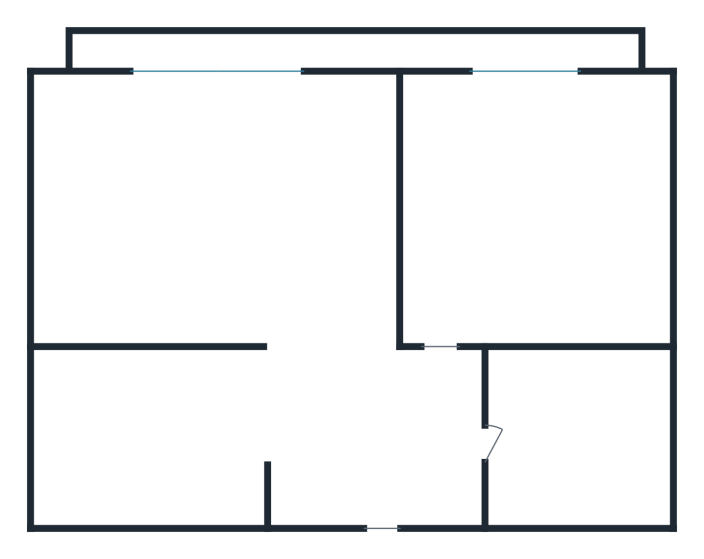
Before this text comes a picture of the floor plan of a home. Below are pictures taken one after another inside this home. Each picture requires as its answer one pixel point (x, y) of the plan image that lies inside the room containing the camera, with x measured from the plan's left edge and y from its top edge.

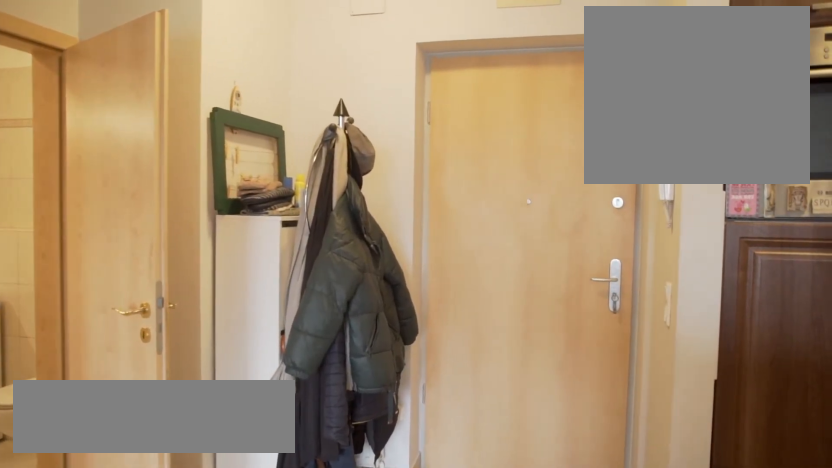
(289, 301)
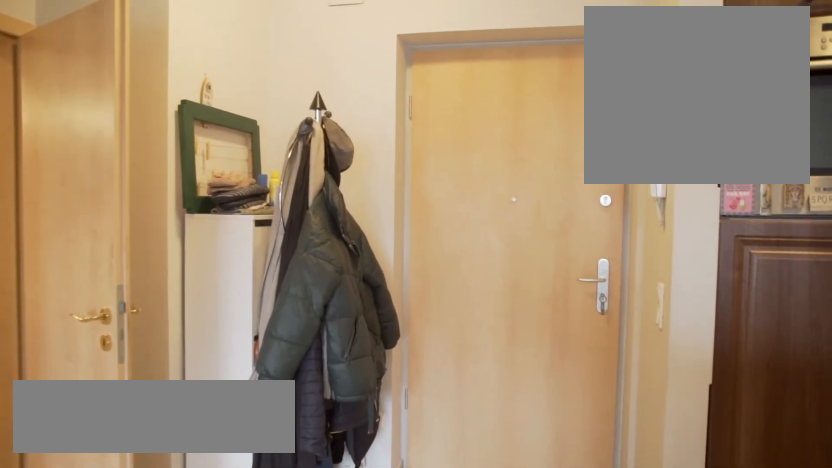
(300, 324)
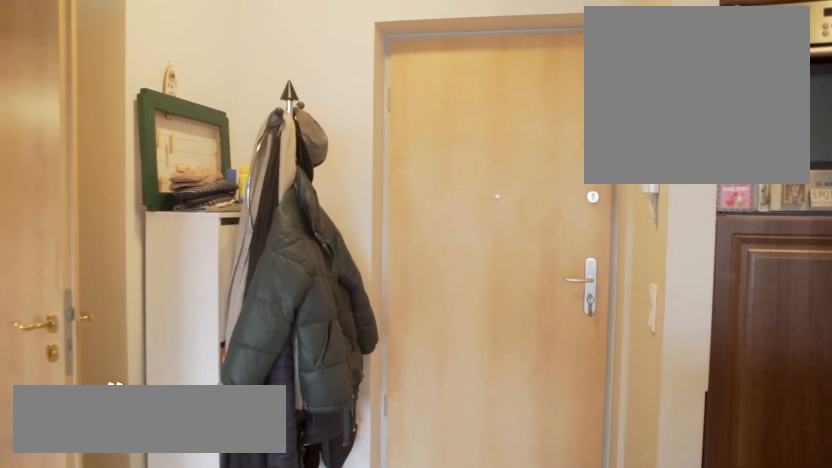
(311, 350)
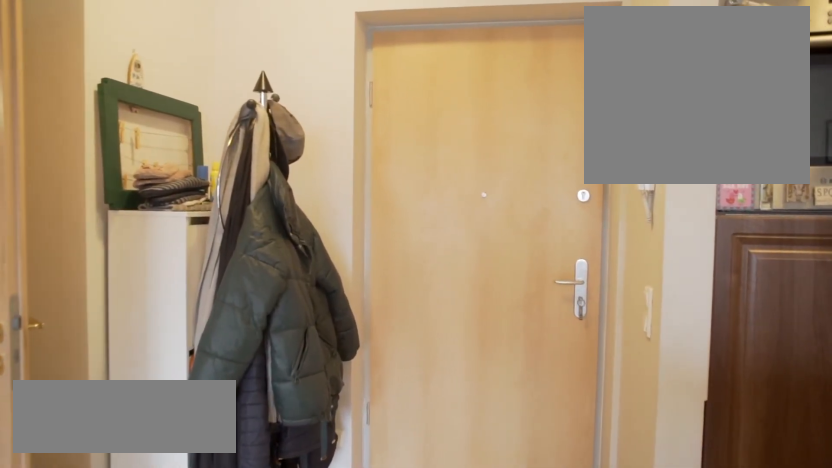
(320, 372)
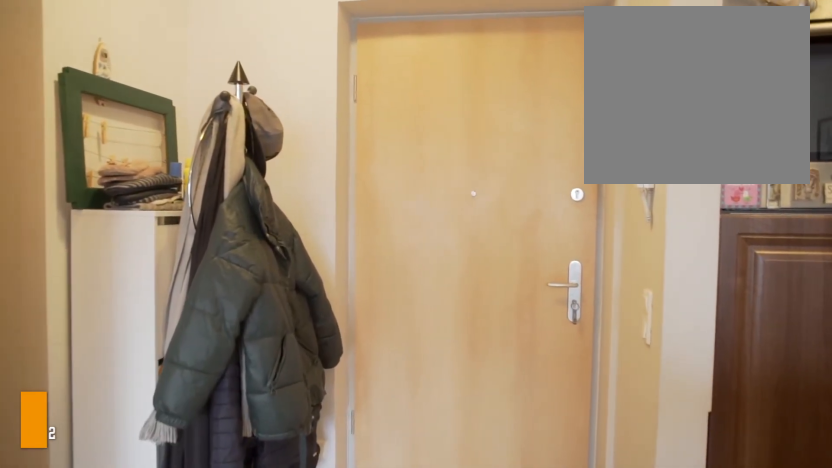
(329, 393)
